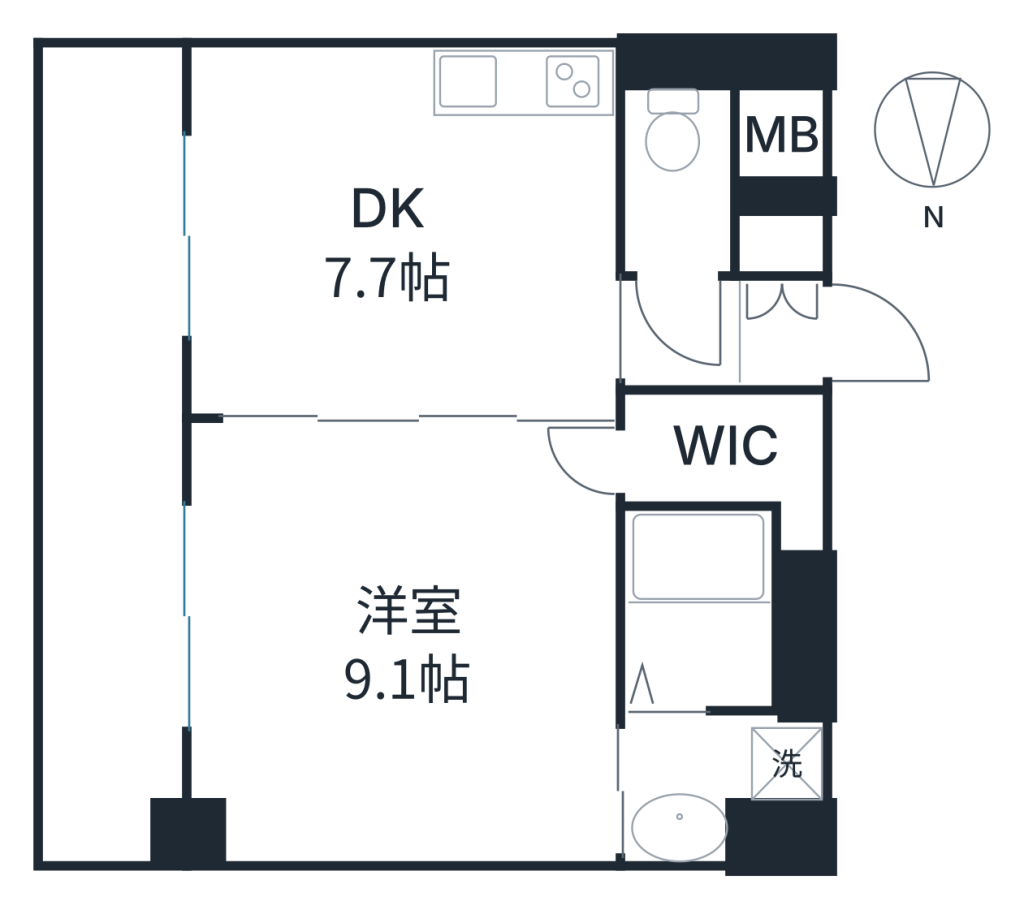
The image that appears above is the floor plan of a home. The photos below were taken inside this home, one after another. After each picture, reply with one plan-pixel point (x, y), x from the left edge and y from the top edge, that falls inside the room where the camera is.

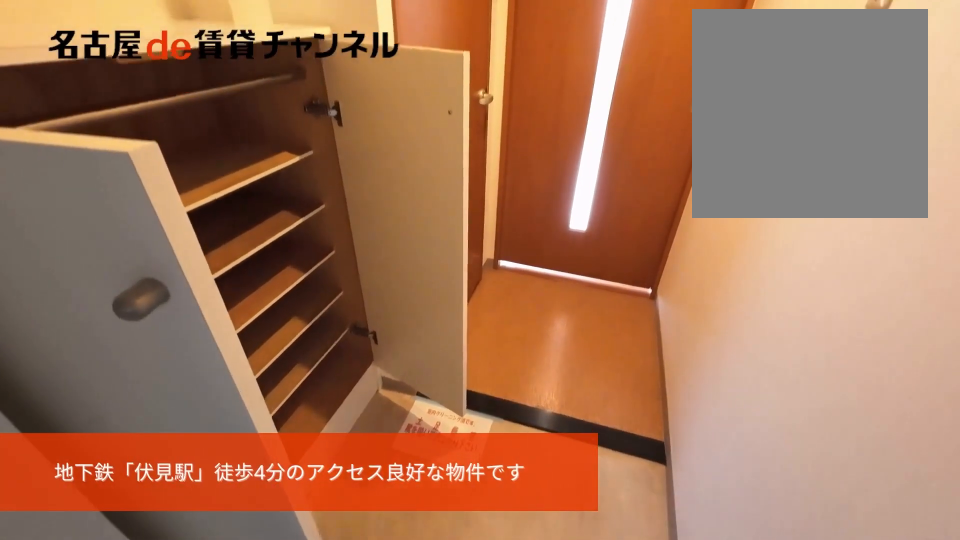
(728, 316)
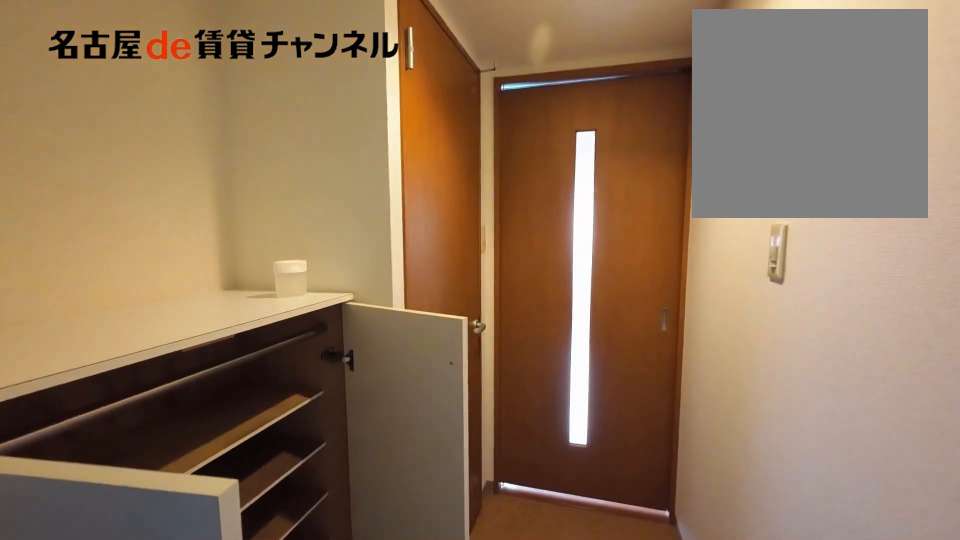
(728, 316)
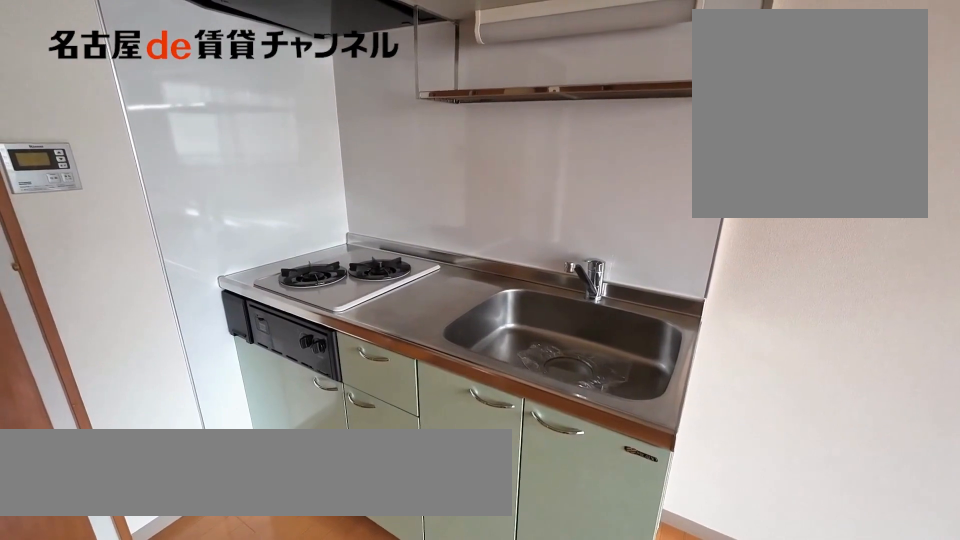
(523, 85)
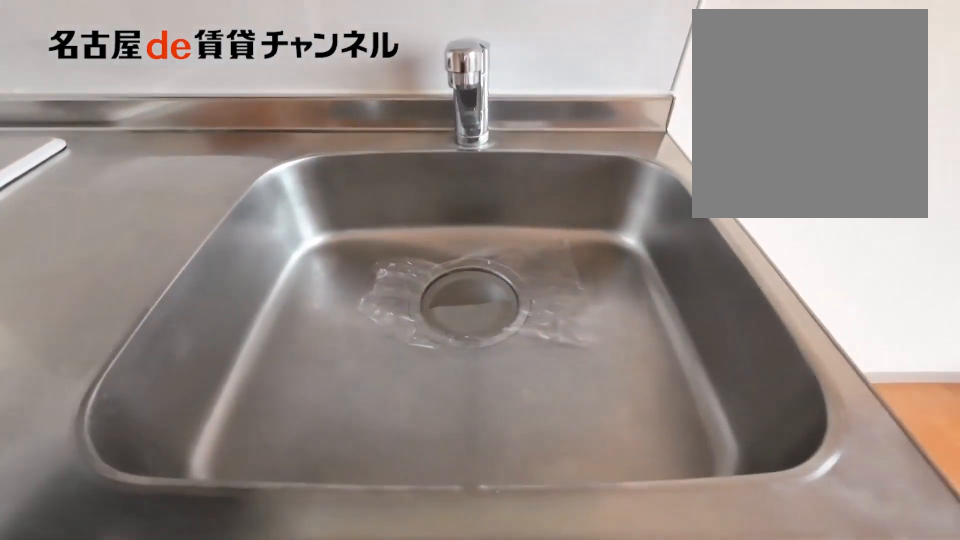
(523, 85)
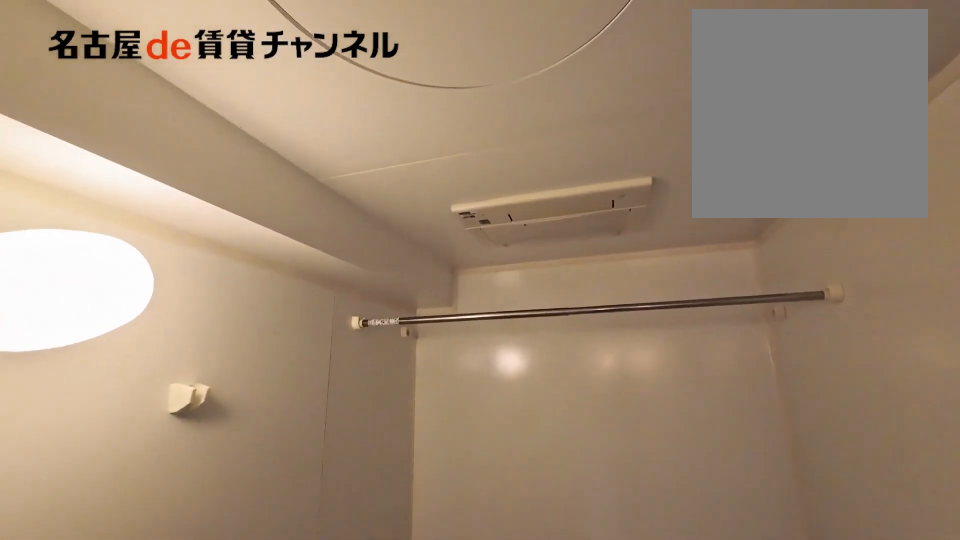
(700, 608)
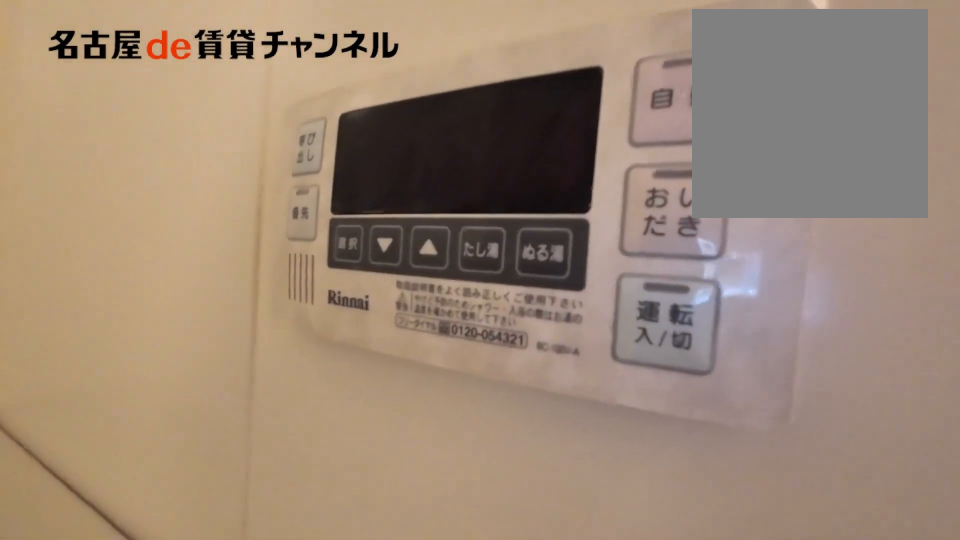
(700, 608)
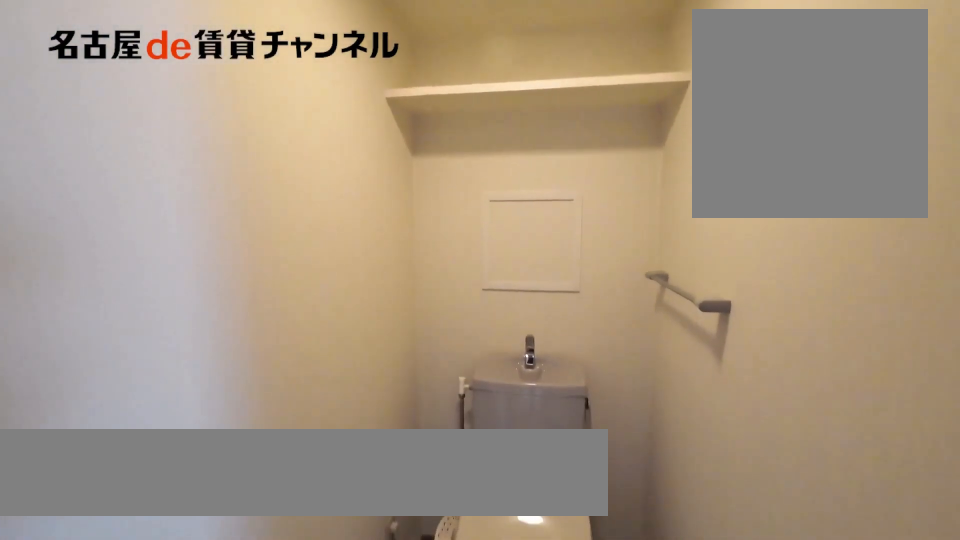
(679, 186)
